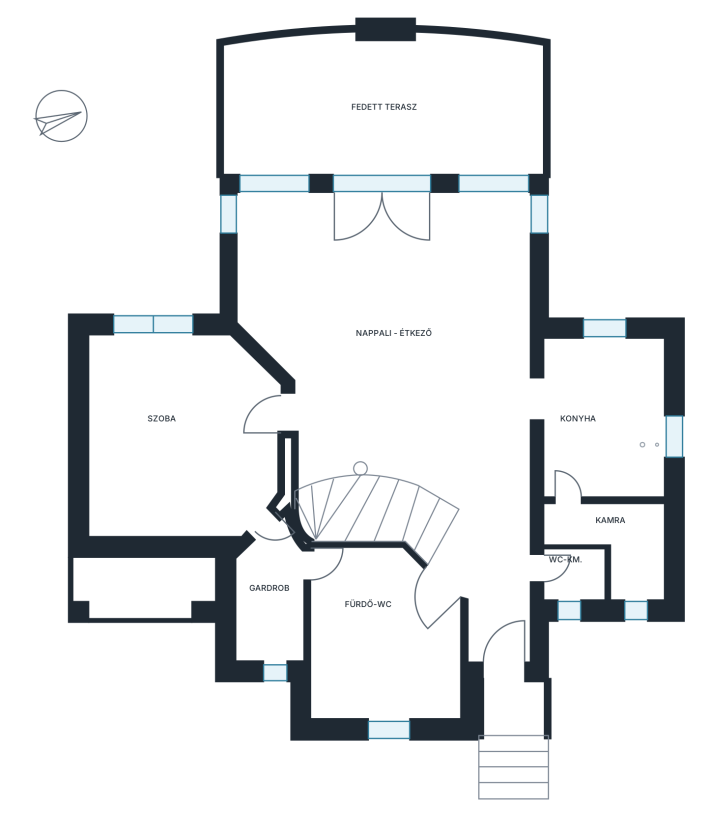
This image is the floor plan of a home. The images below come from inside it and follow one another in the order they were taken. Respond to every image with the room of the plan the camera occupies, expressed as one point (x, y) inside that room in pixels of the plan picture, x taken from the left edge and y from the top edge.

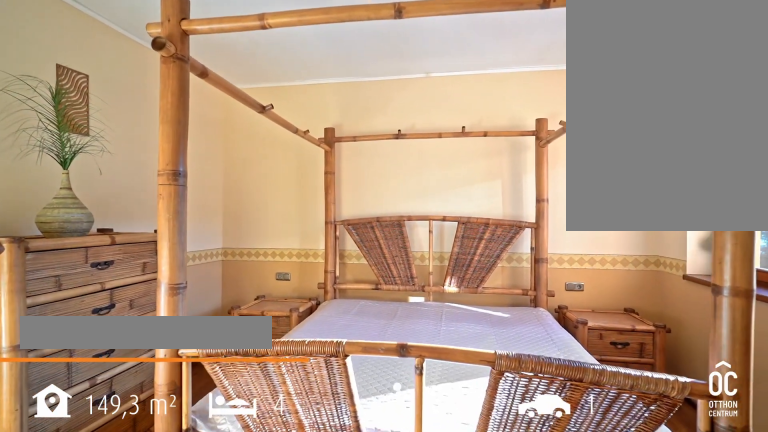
(168, 442)
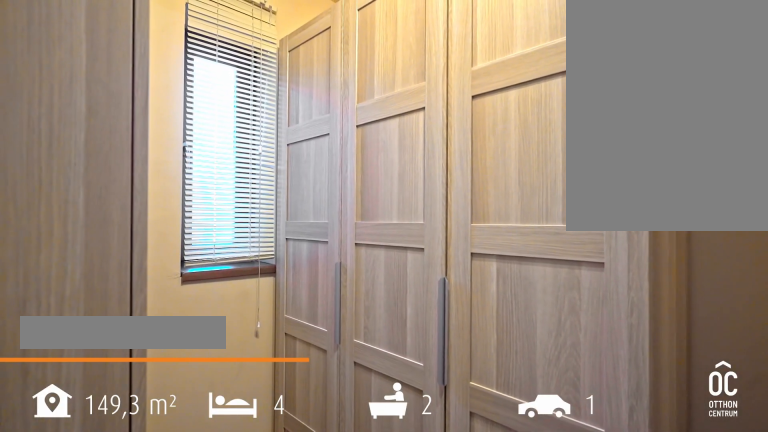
(274, 591)
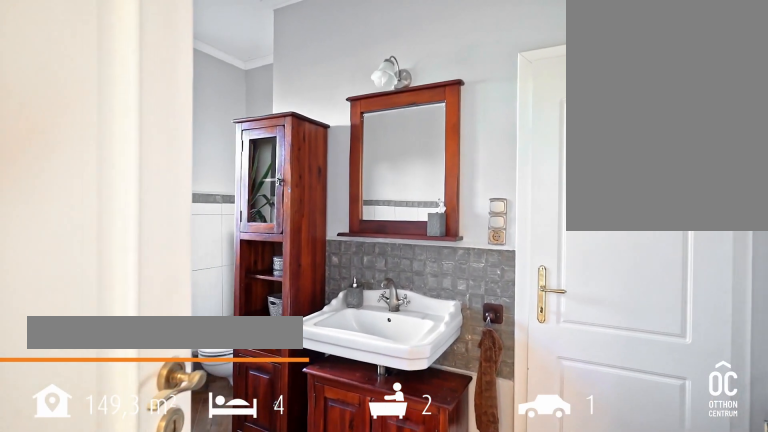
(378, 631)
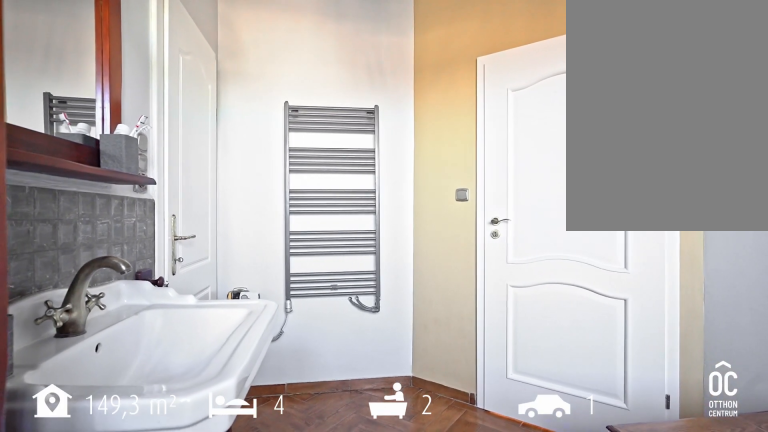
(378, 631)
